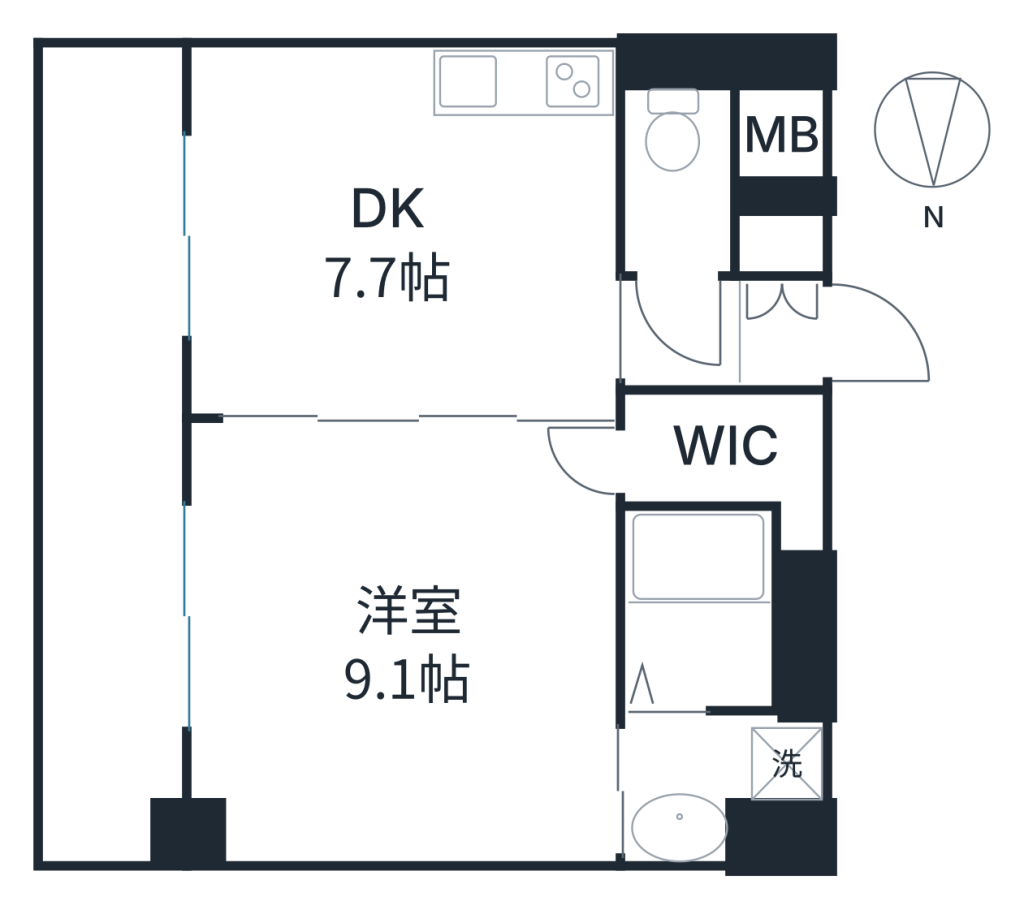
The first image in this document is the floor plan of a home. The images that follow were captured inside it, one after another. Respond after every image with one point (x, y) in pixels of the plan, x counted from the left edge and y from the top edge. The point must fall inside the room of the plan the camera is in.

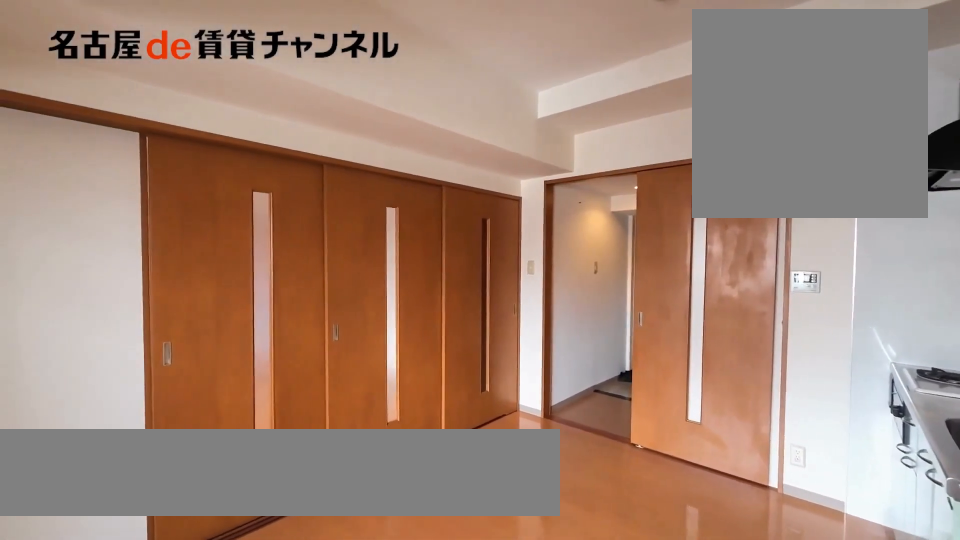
(403, 229)
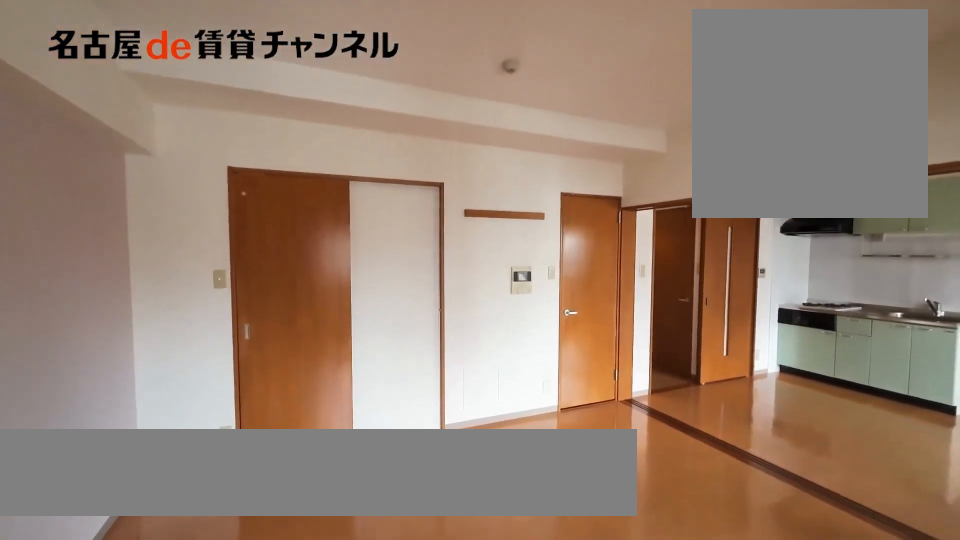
(398, 644)
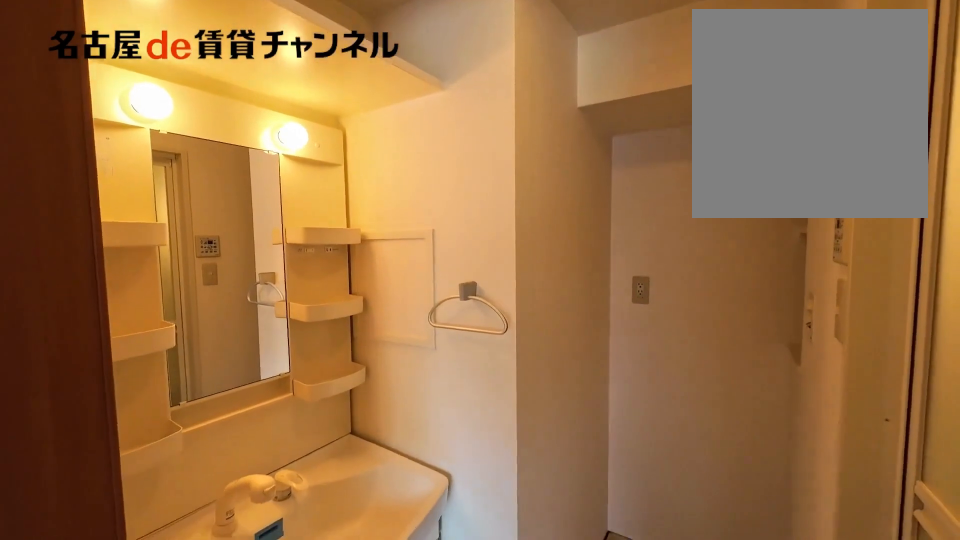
(717, 779)
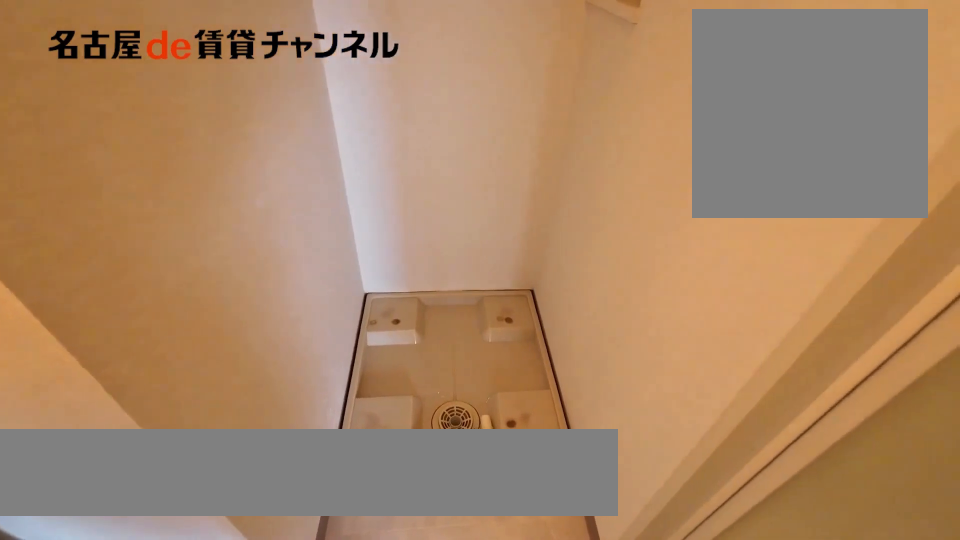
(717, 779)
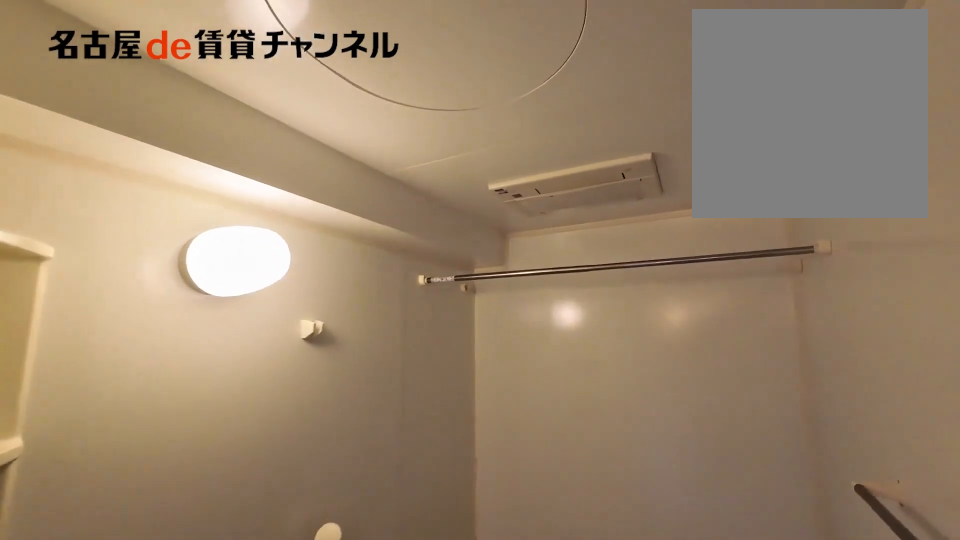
(700, 608)
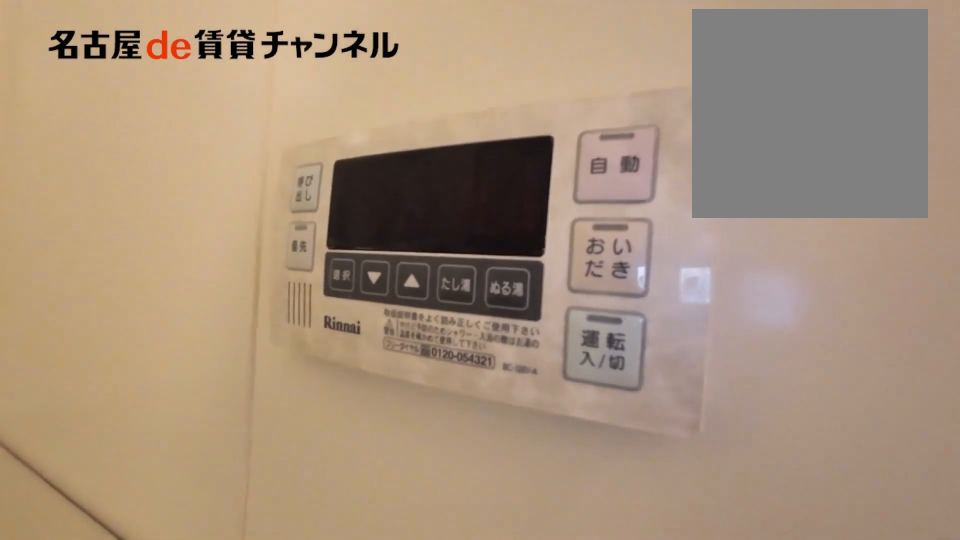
(700, 608)
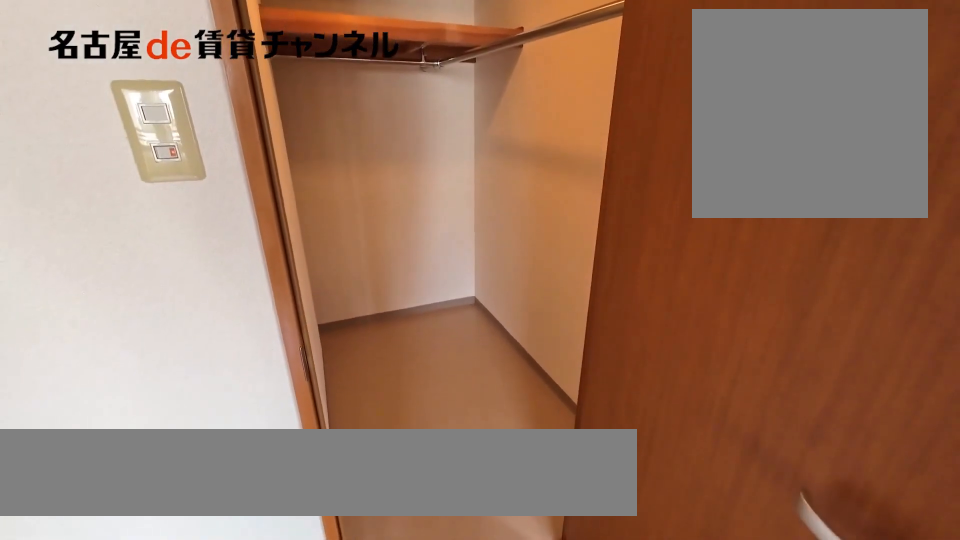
(737, 455)
